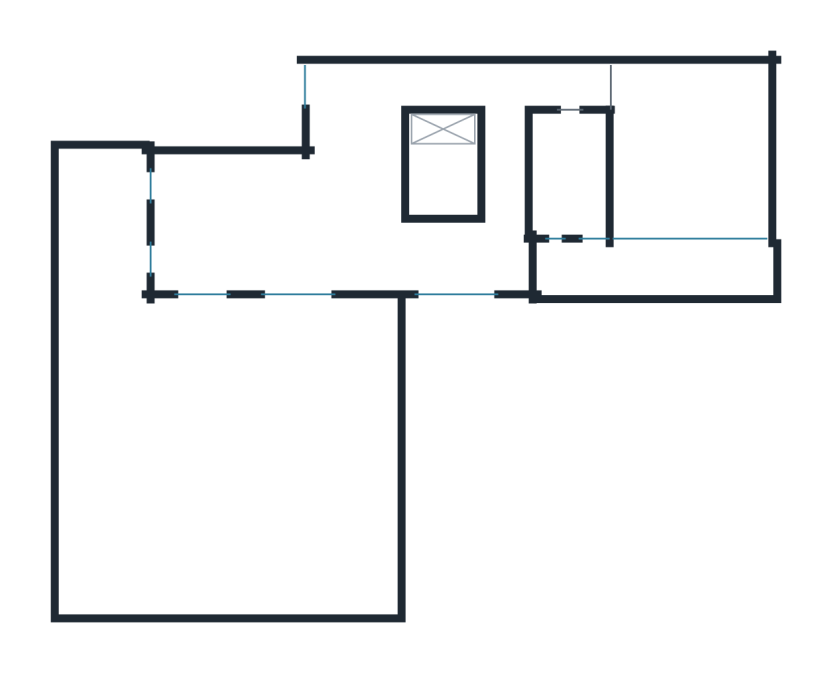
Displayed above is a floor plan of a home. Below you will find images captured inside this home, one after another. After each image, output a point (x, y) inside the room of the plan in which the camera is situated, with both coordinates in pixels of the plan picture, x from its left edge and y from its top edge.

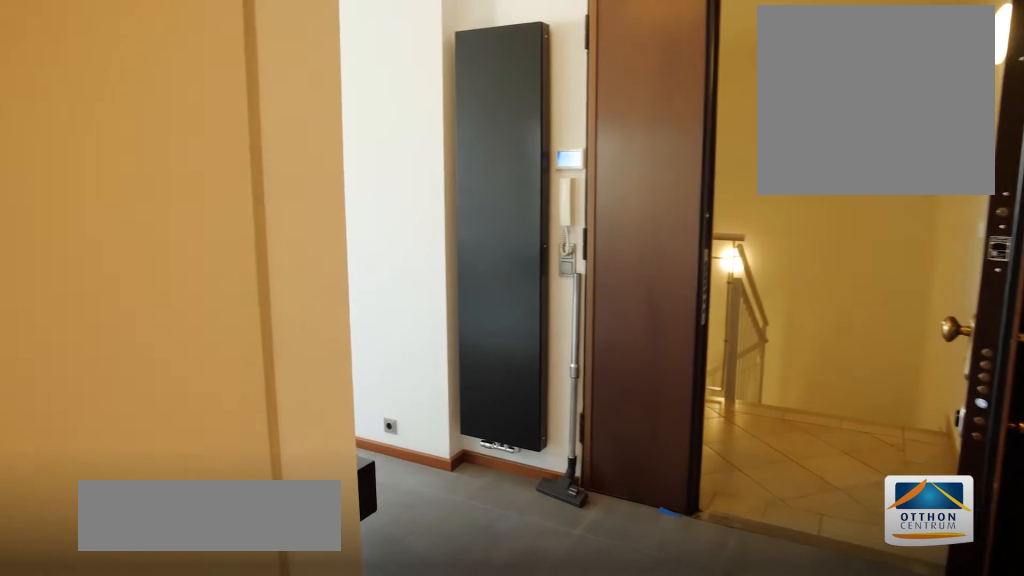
(354, 94)
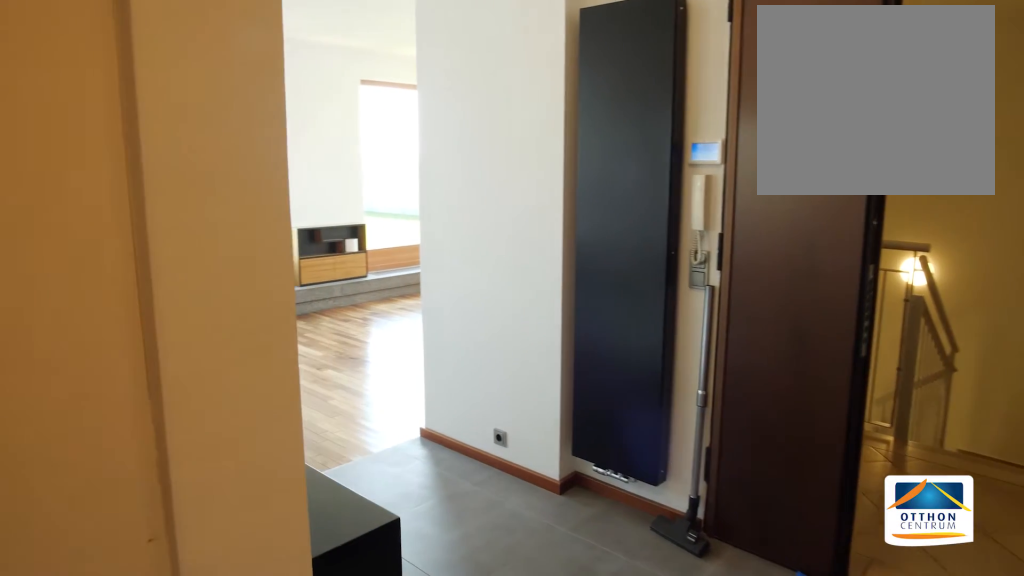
(354, 94)
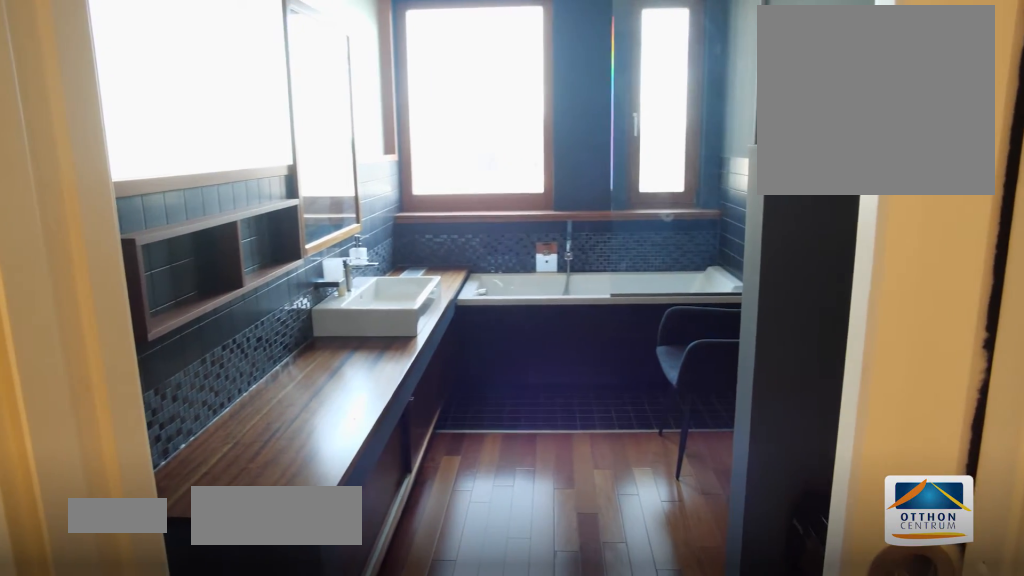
(569, 170)
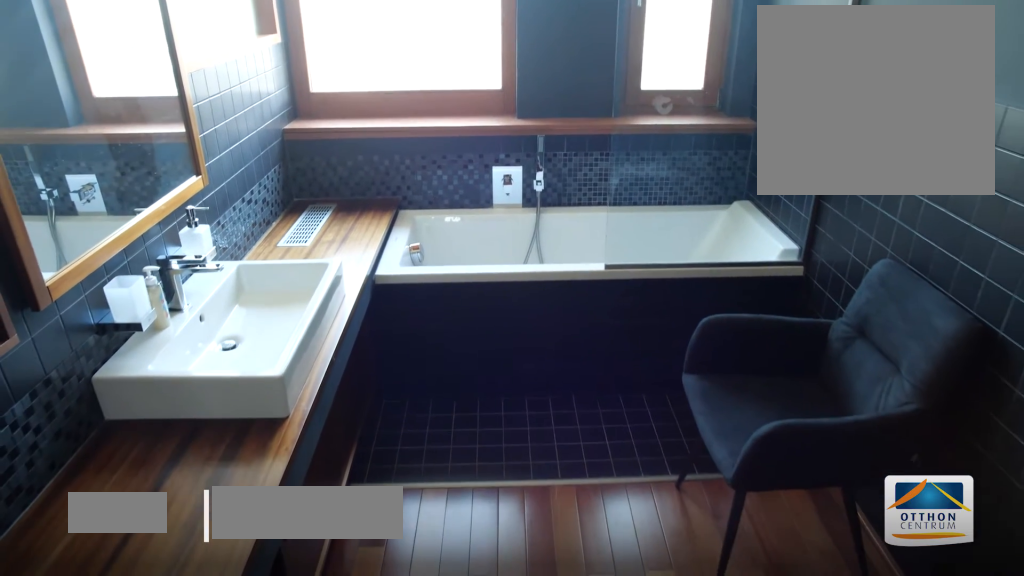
(569, 170)
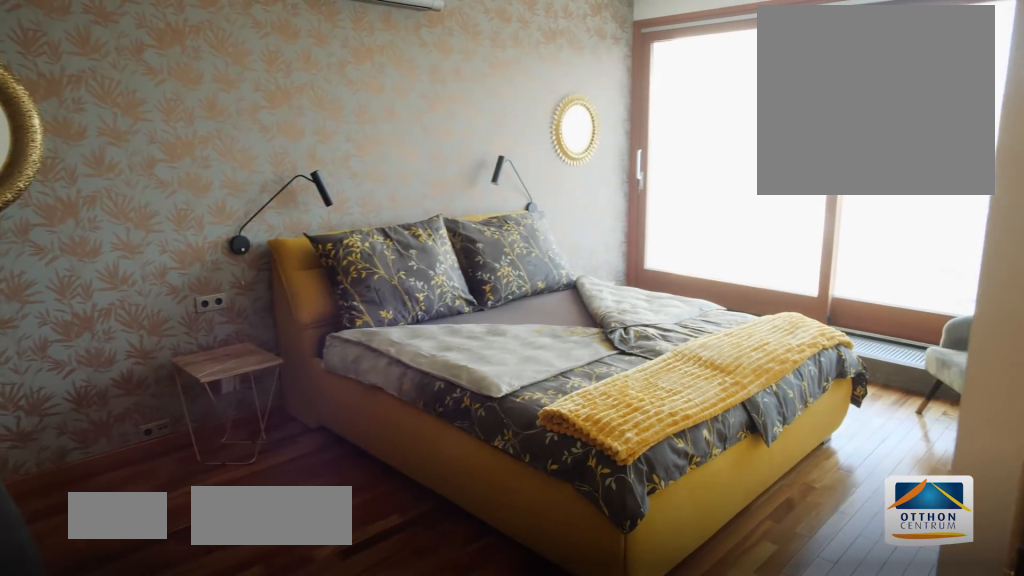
(694, 170)
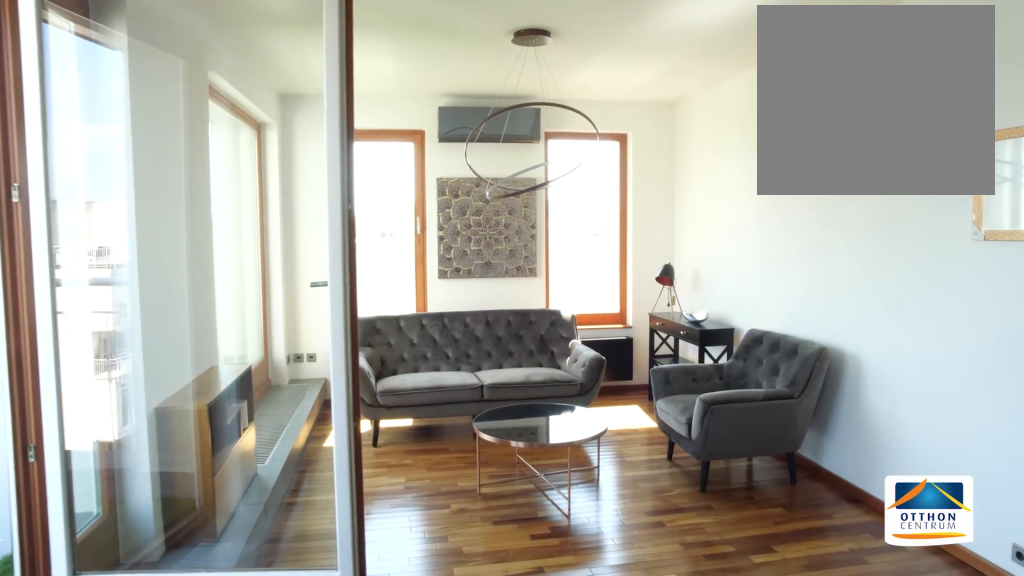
(239, 217)
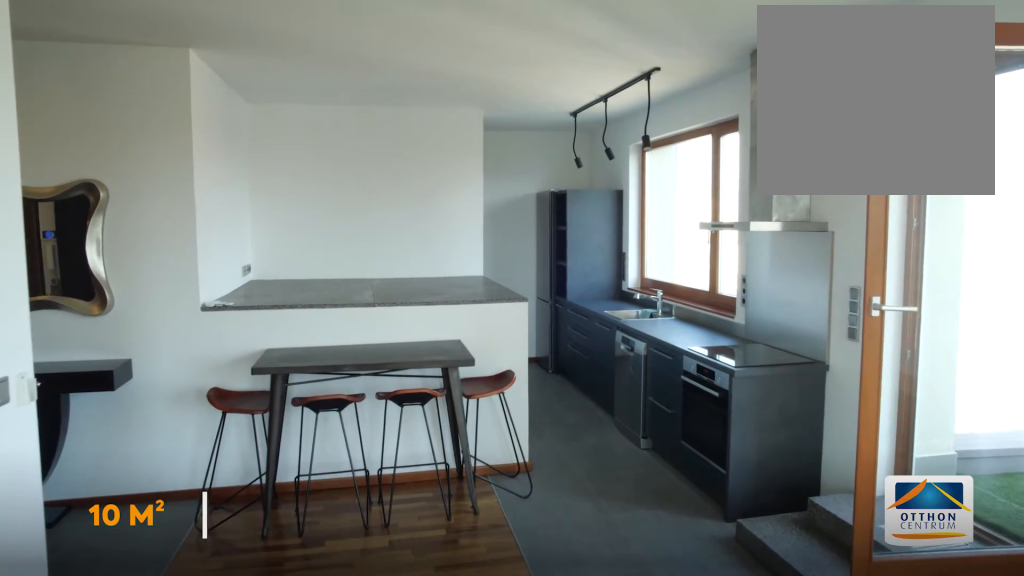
(438, 259)
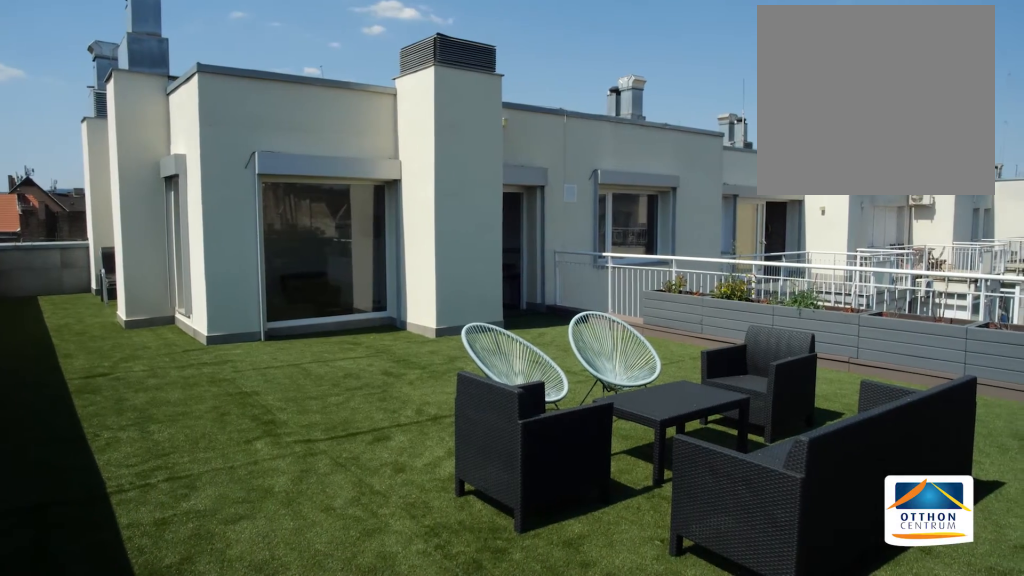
(208, 472)
